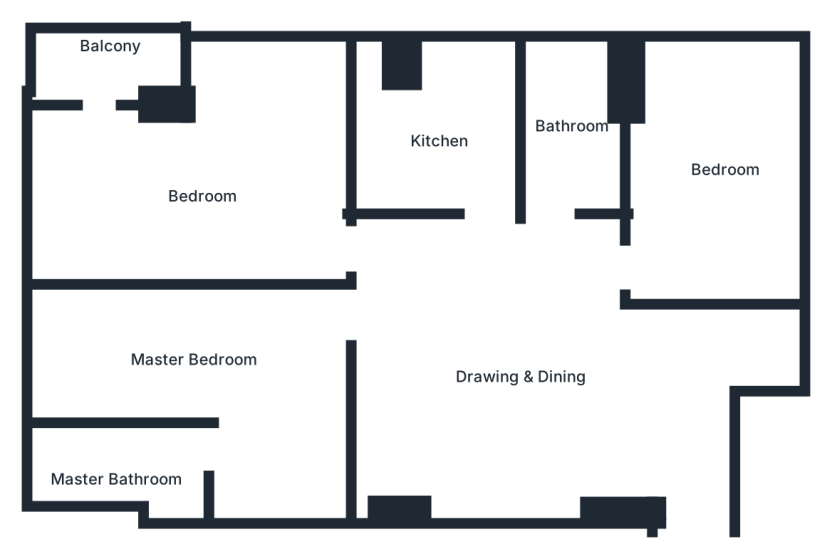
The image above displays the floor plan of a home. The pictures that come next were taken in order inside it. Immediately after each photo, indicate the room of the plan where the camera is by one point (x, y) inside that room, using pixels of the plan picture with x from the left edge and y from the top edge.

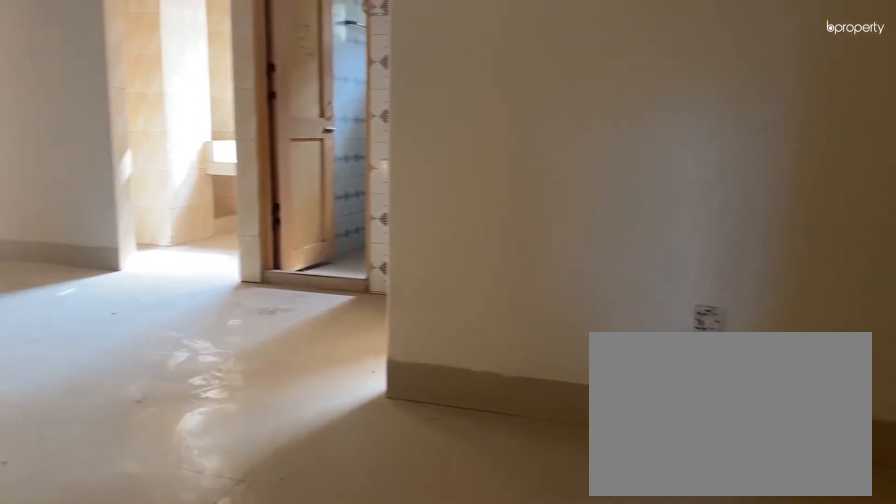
(685, 389)
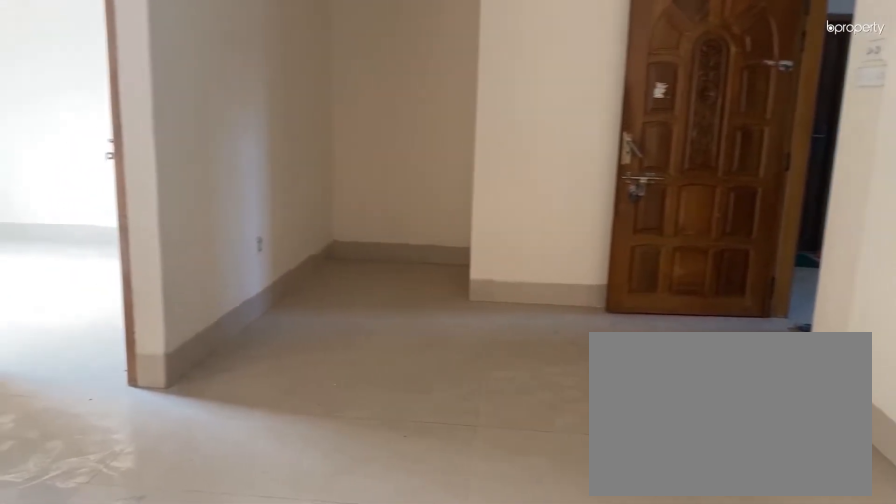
(497, 360)
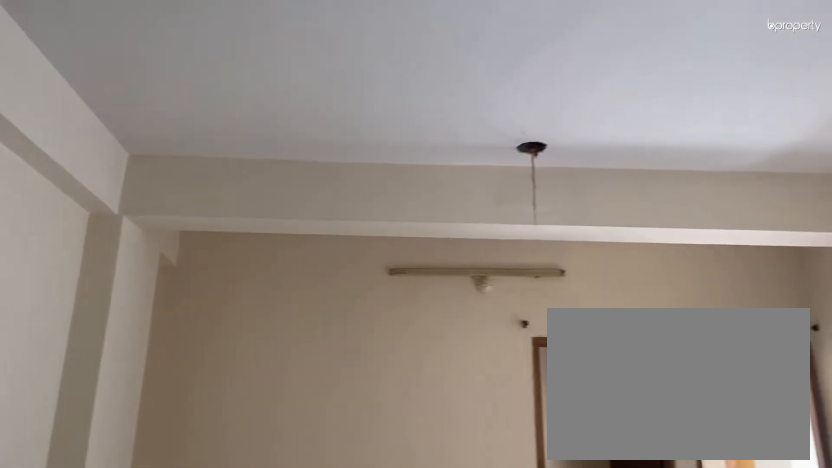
(497, 360)
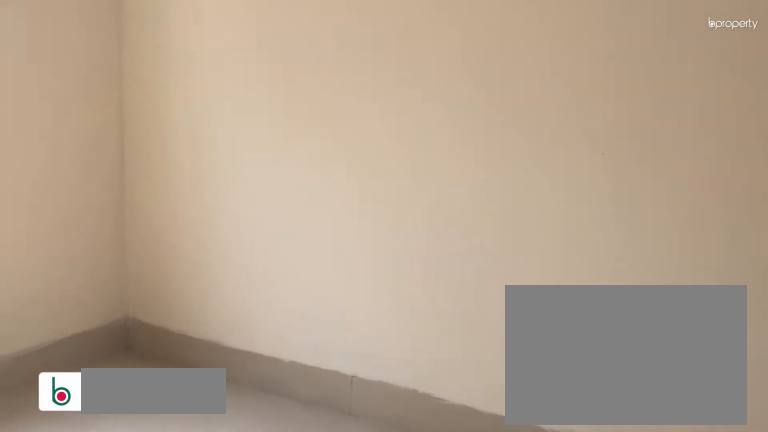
(719, 150)
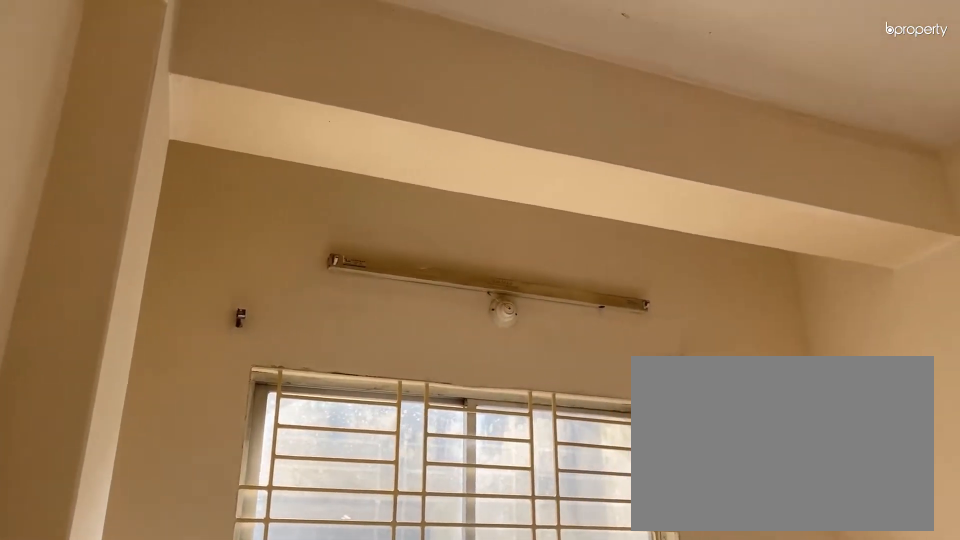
(719, 150)
